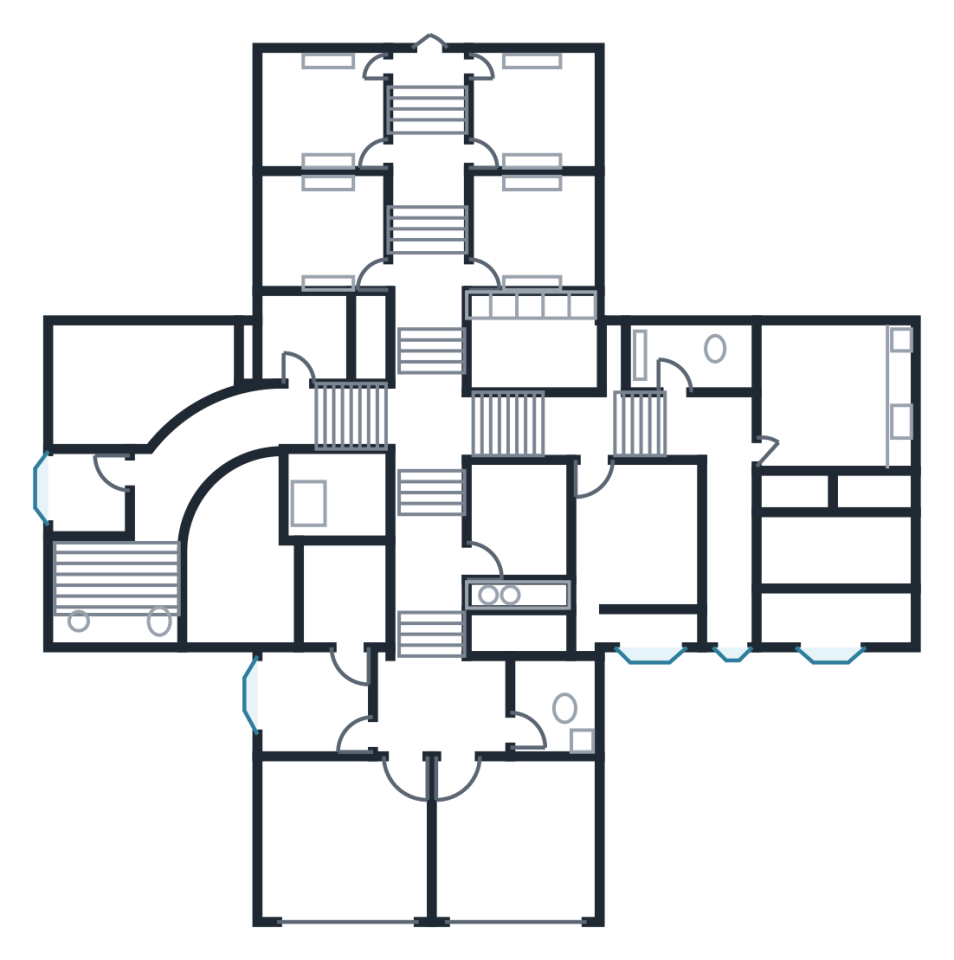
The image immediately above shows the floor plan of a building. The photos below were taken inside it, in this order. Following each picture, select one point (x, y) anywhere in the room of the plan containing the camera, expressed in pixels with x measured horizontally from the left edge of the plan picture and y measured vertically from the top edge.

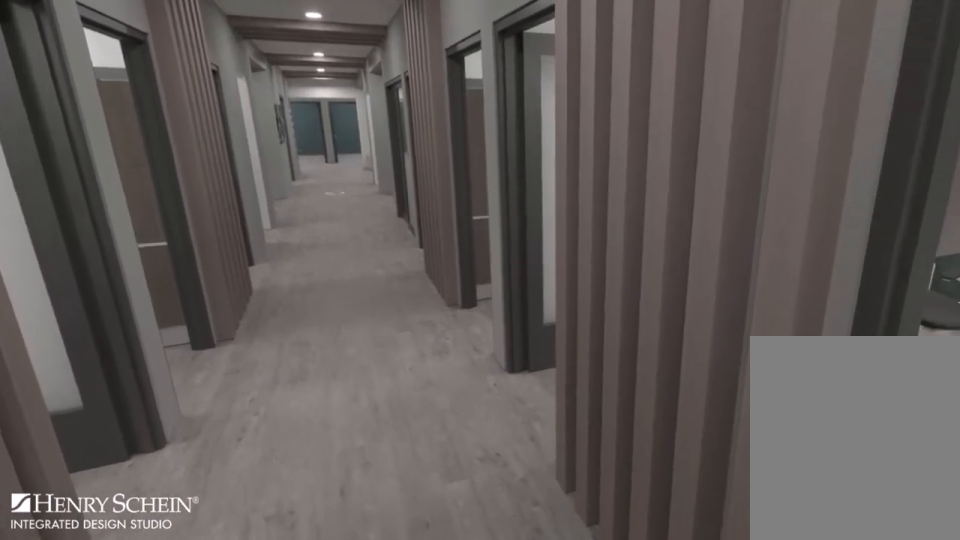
(429, 121)
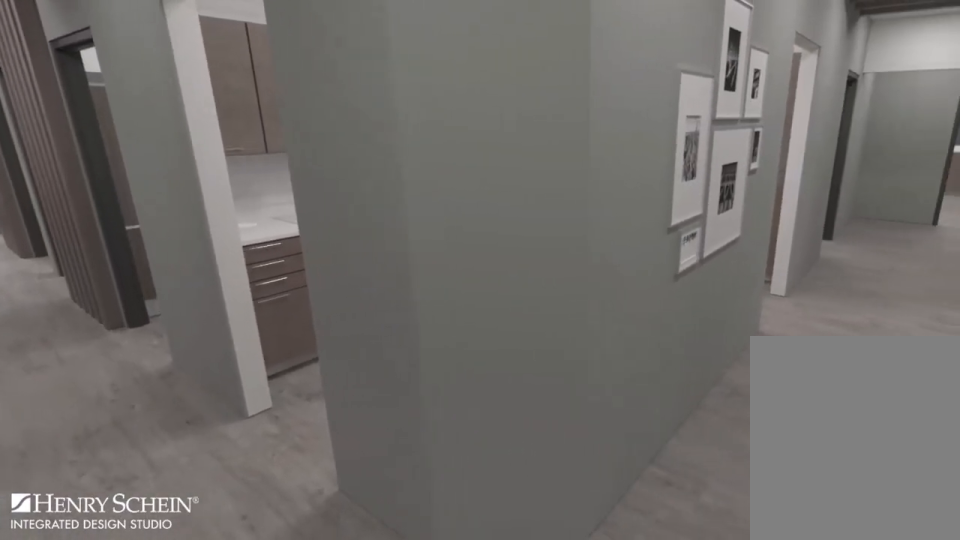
(430, 424)
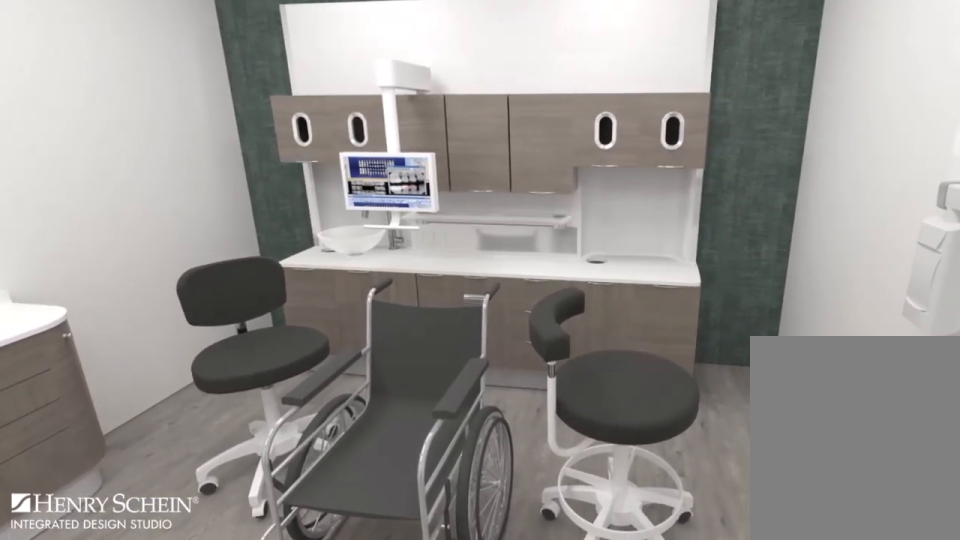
(620, 513)
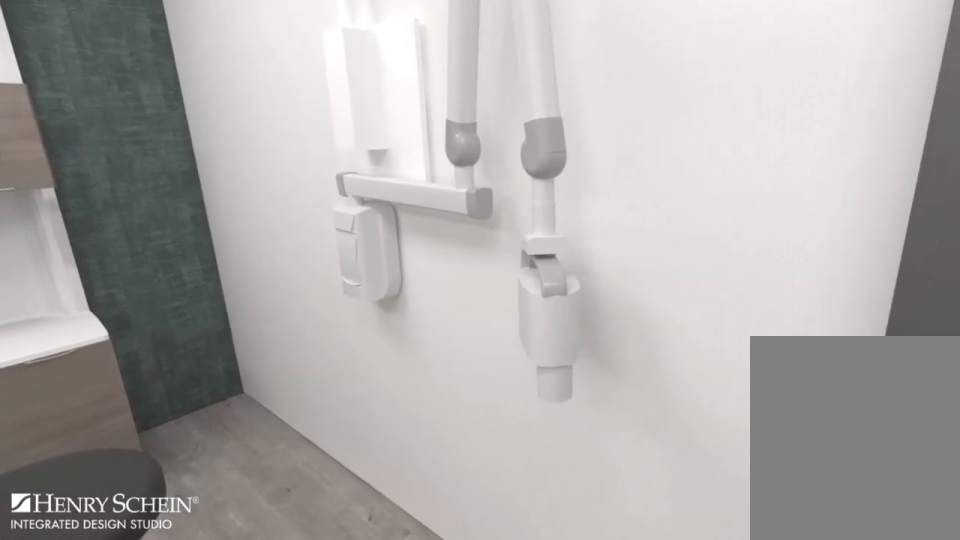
(620, 513)
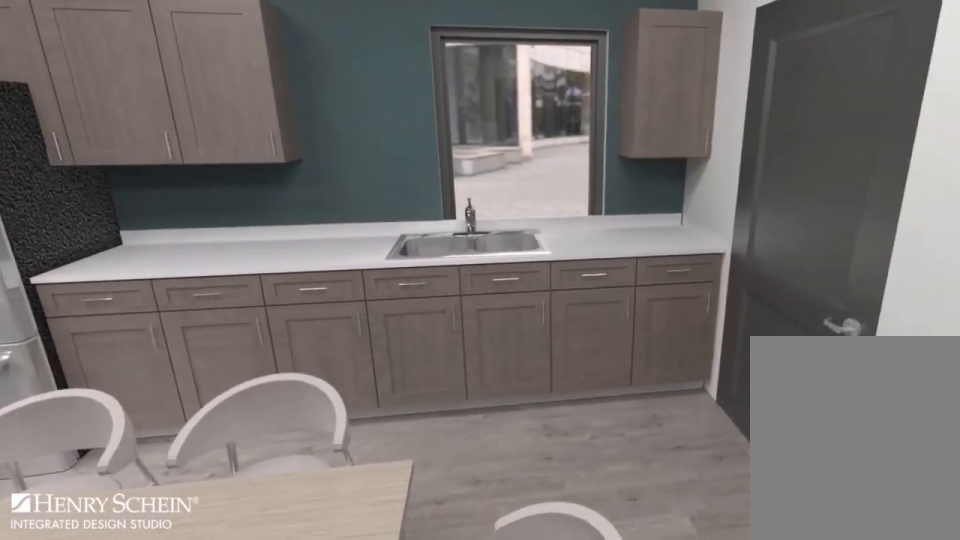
(818, 397)
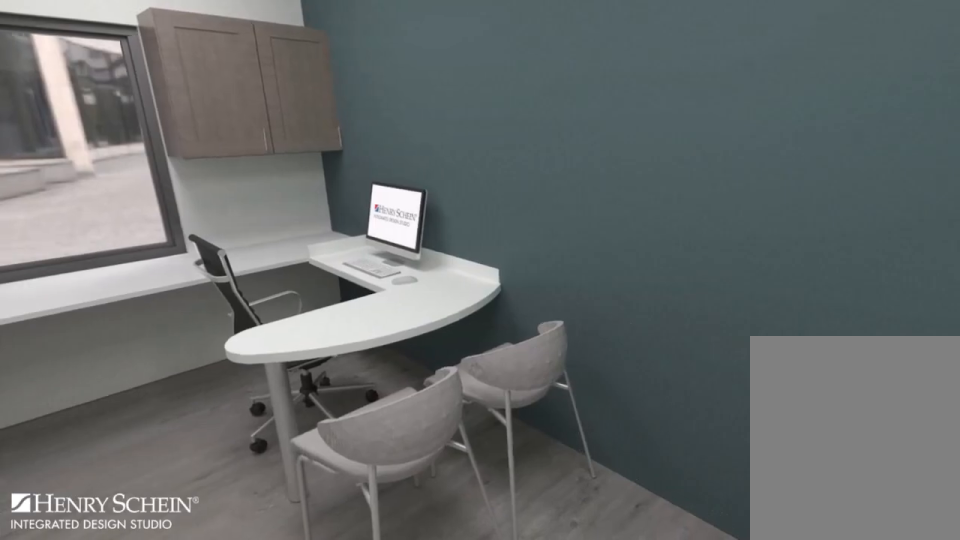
(829, 531)
